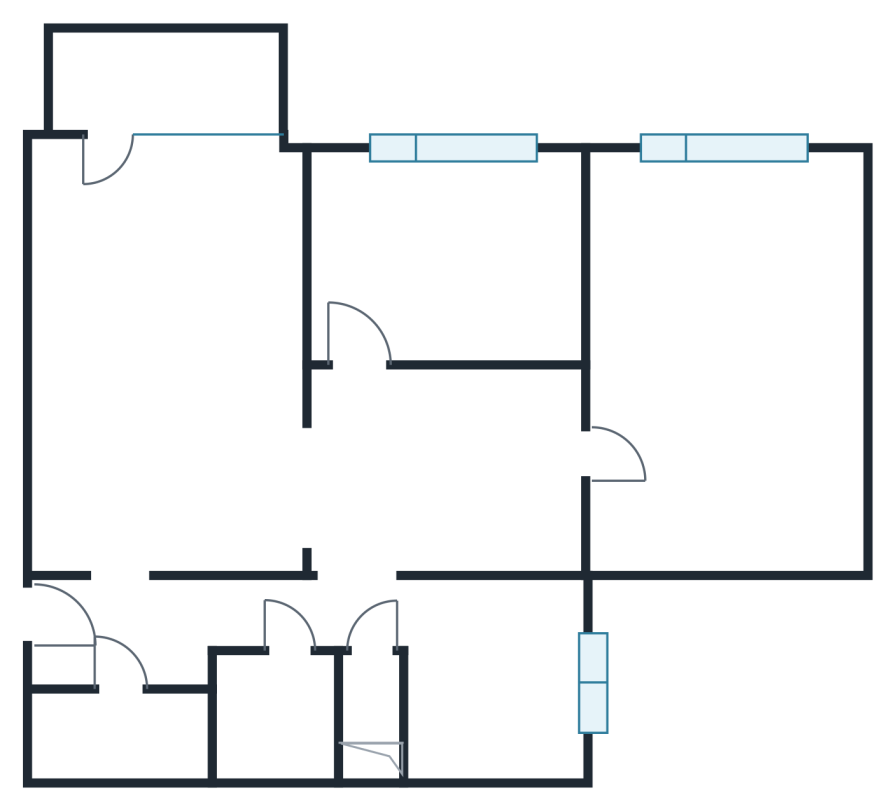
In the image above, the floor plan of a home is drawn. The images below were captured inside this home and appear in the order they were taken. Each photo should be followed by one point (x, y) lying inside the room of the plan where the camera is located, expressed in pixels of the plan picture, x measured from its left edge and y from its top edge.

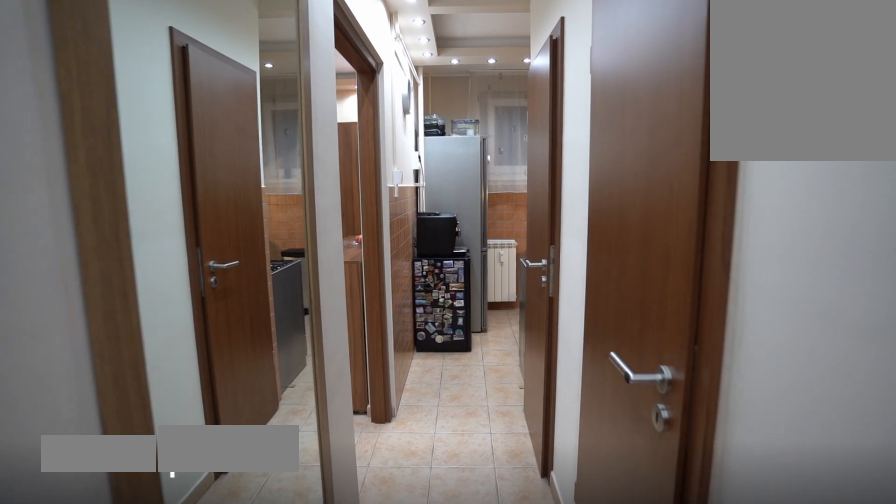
(151, 634)
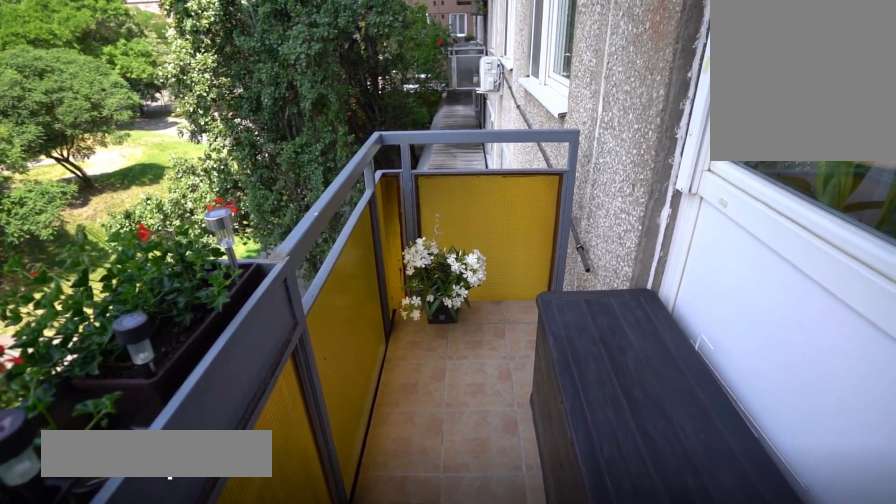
(151, 83)
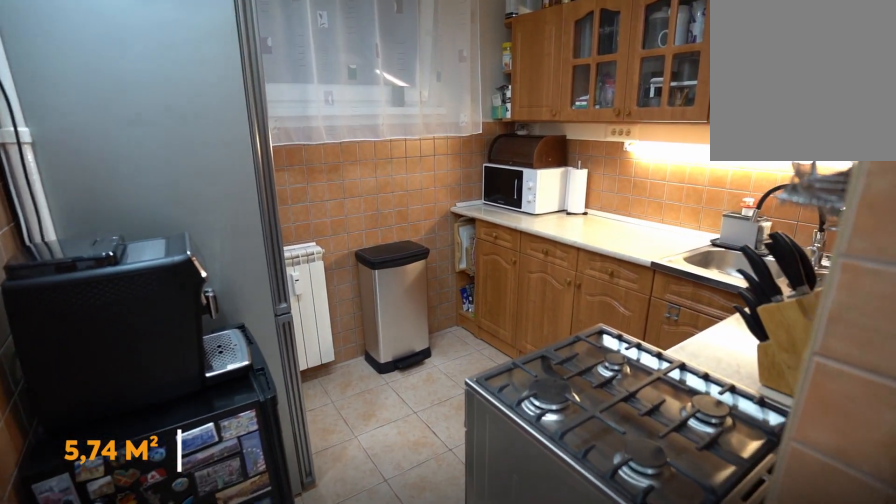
(491, 675)
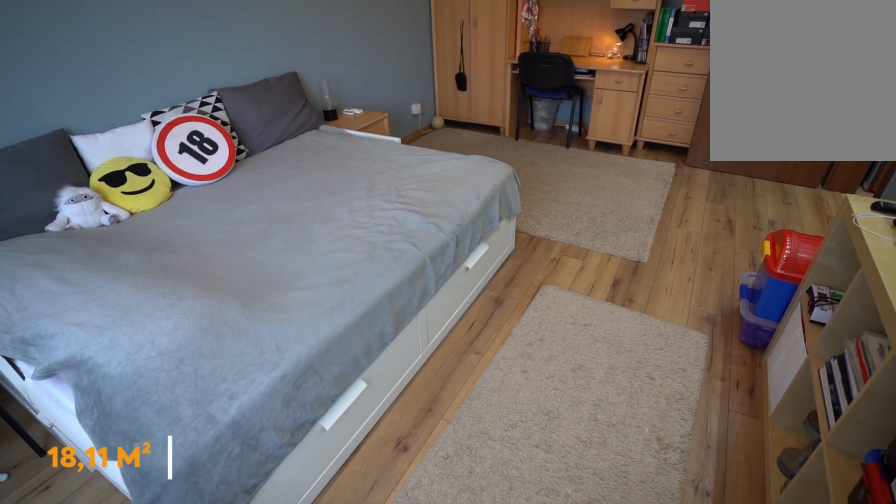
(736, 382)
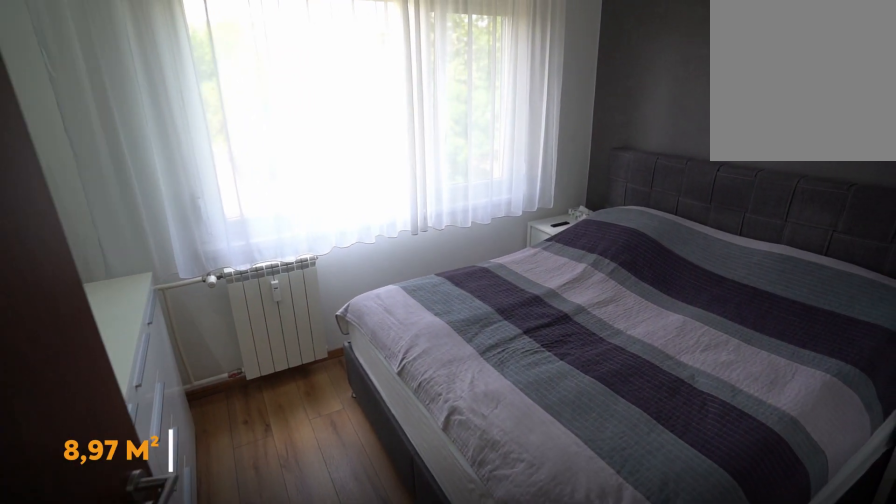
(461, 250)
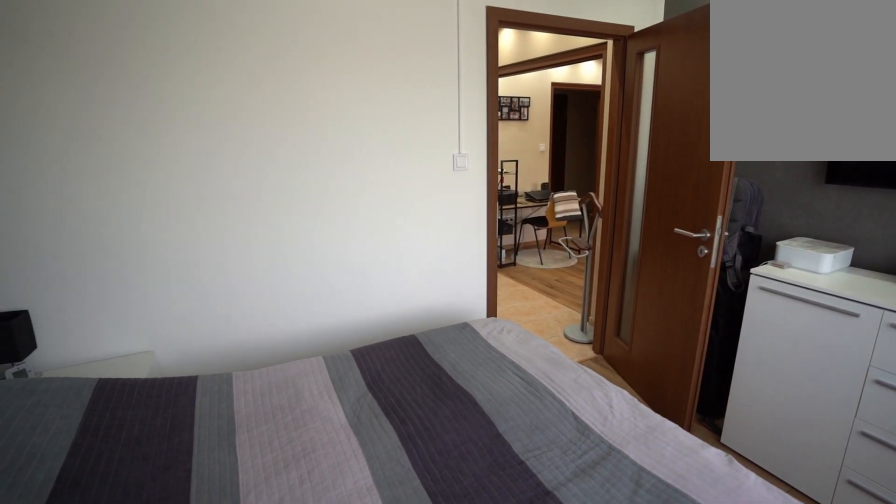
(461, 249)
